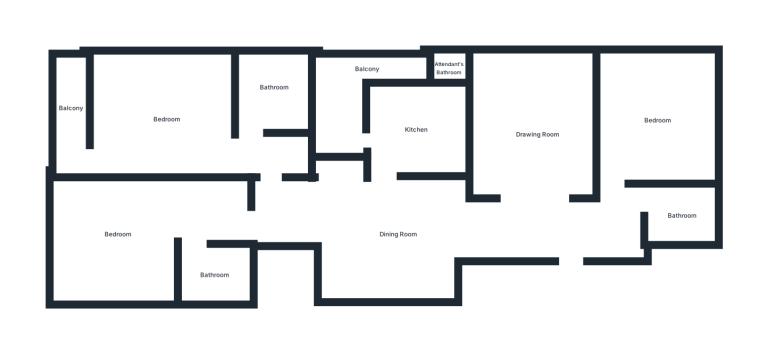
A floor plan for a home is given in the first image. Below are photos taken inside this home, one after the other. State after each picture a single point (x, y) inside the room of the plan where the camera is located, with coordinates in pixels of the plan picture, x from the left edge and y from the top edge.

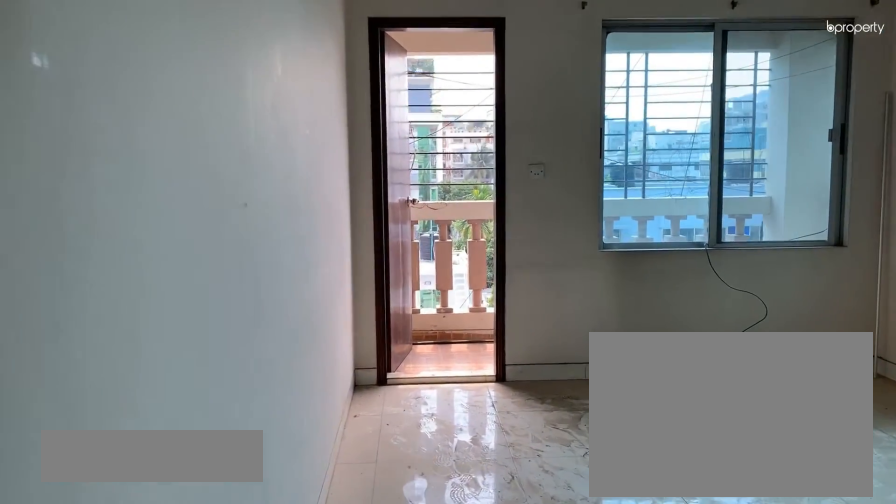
(169, 121)
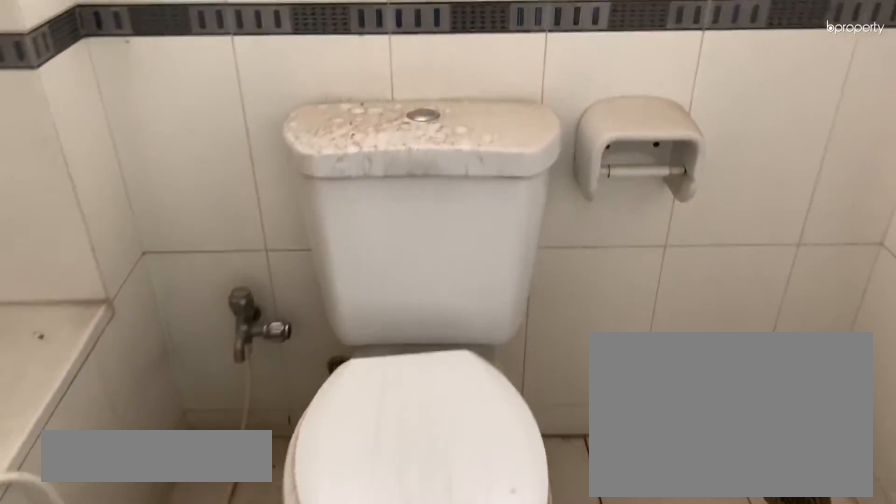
(276, 87)
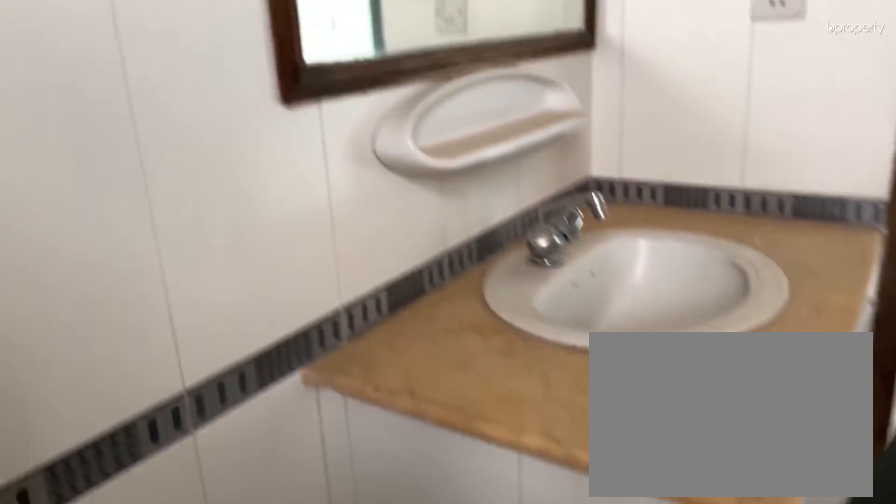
(276, 87)
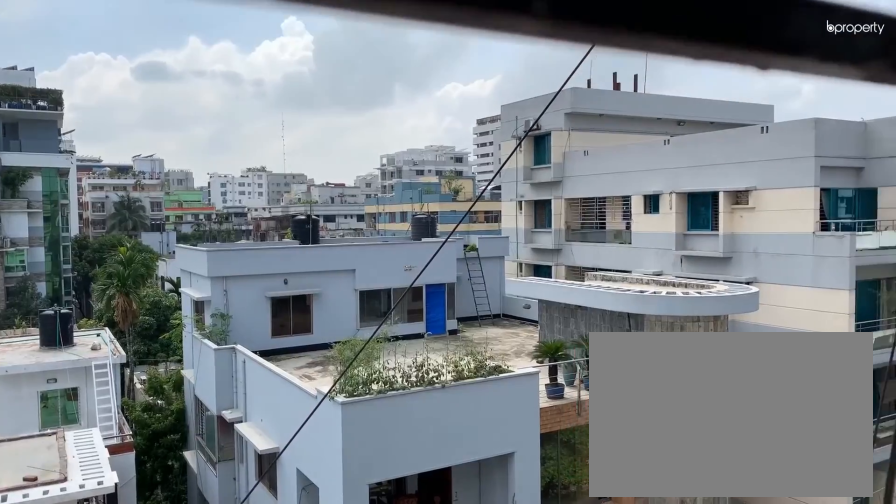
(67, 109)
